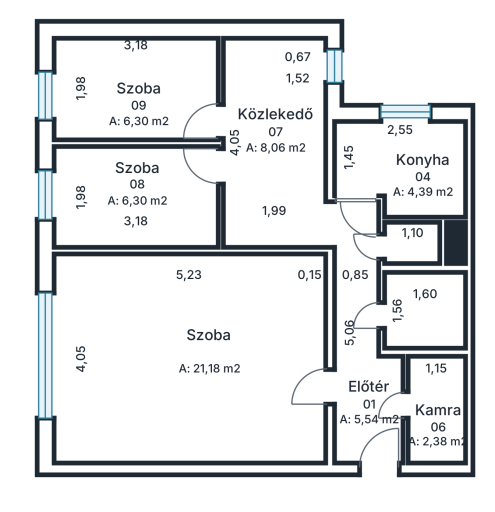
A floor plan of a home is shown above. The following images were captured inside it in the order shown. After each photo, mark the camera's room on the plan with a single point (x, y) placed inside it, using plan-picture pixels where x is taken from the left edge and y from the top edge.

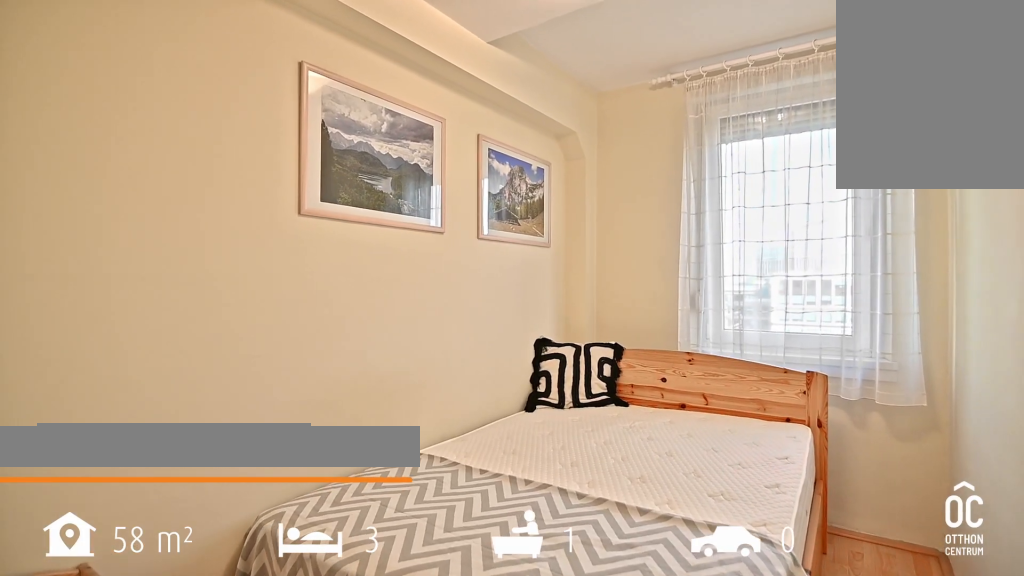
(144, 97)
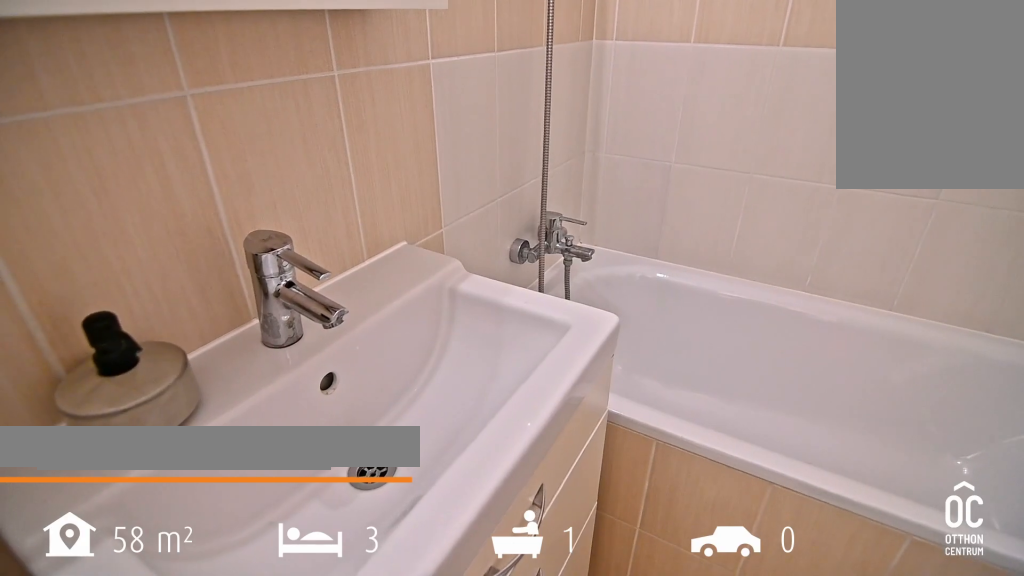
(434, 317)
